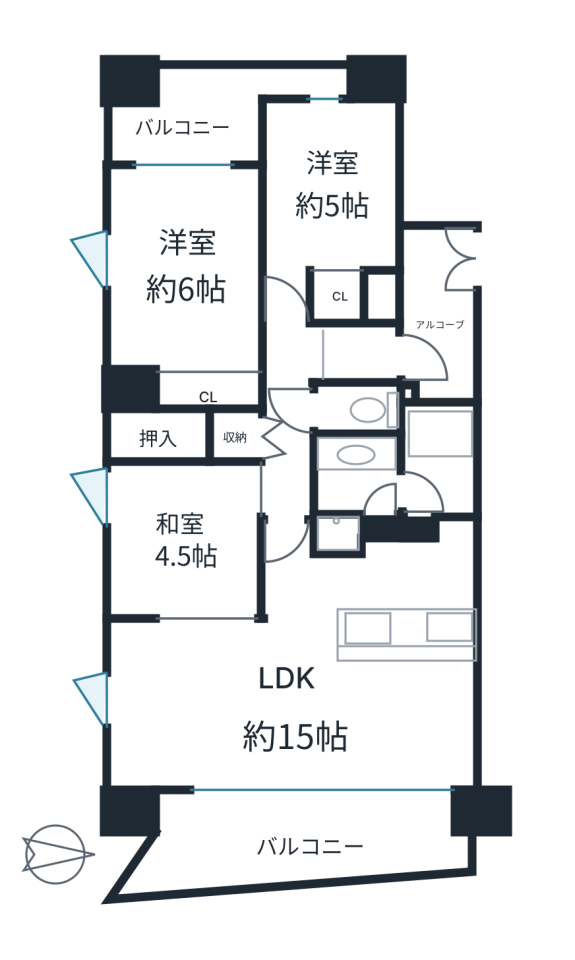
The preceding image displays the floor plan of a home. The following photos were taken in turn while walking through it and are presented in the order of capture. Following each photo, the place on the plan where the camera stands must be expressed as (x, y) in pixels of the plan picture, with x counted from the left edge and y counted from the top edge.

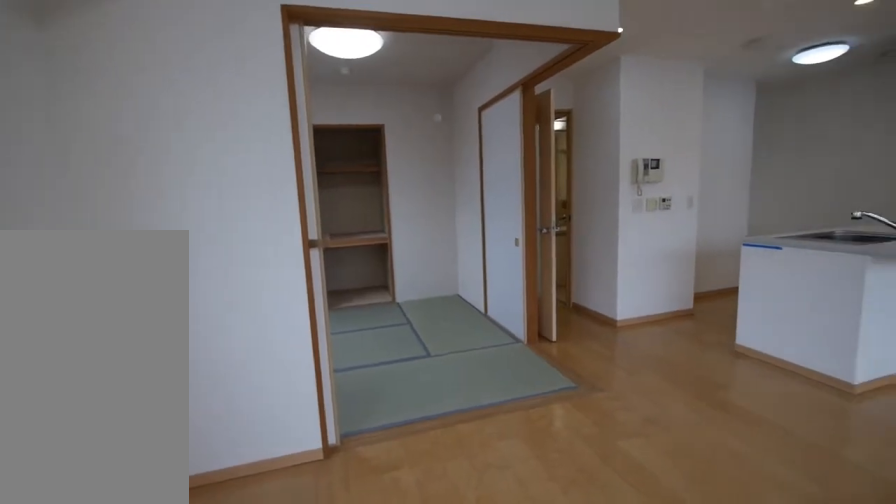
(186, 683)
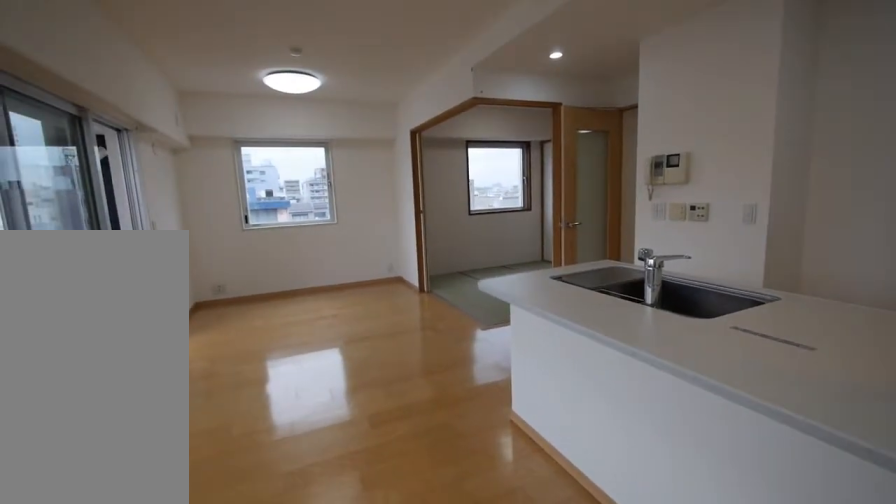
(375, 717)
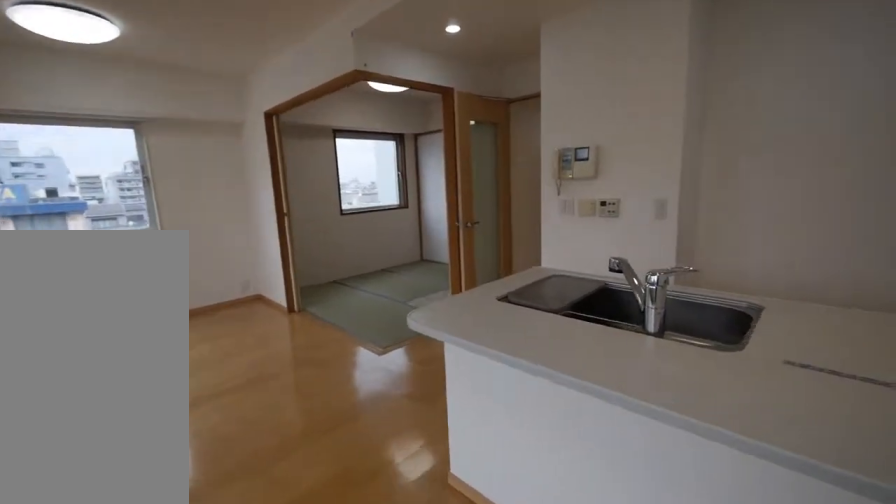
(375, 718)
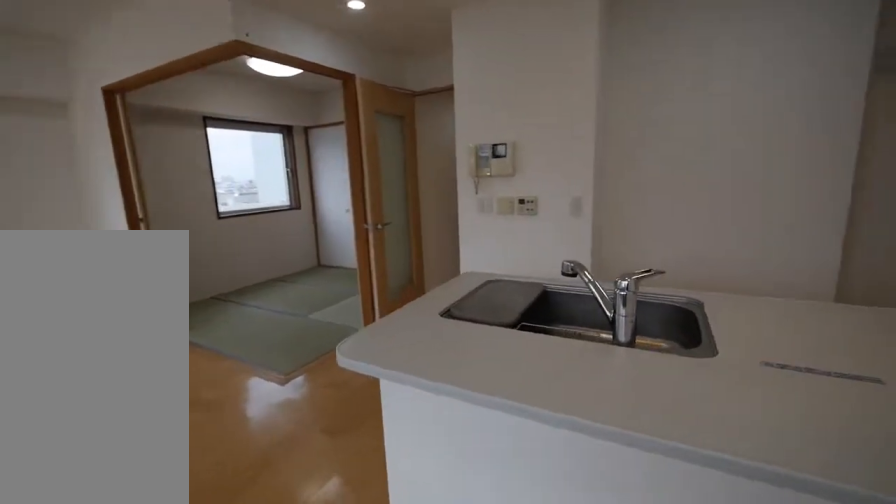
(375, 718)
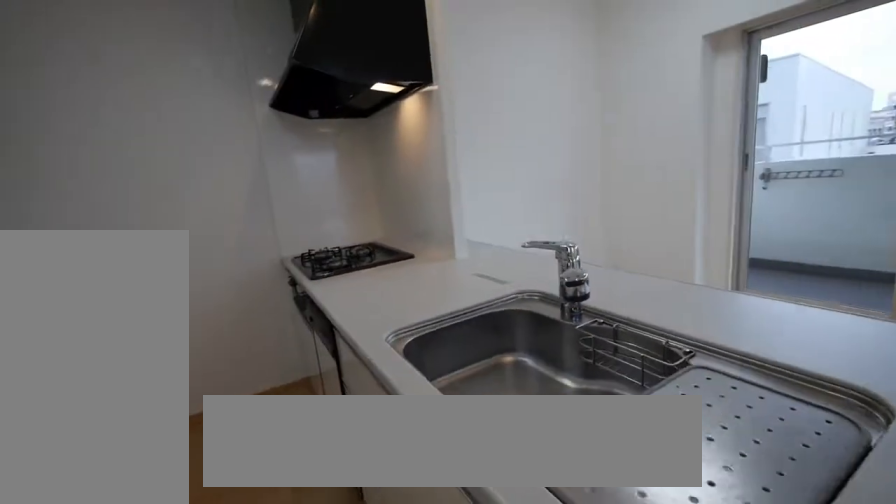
(375, 578)
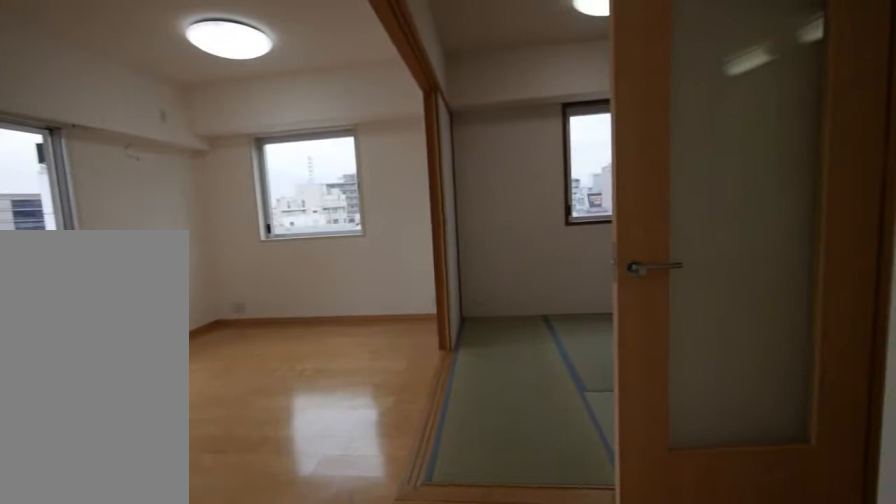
(375, 579)
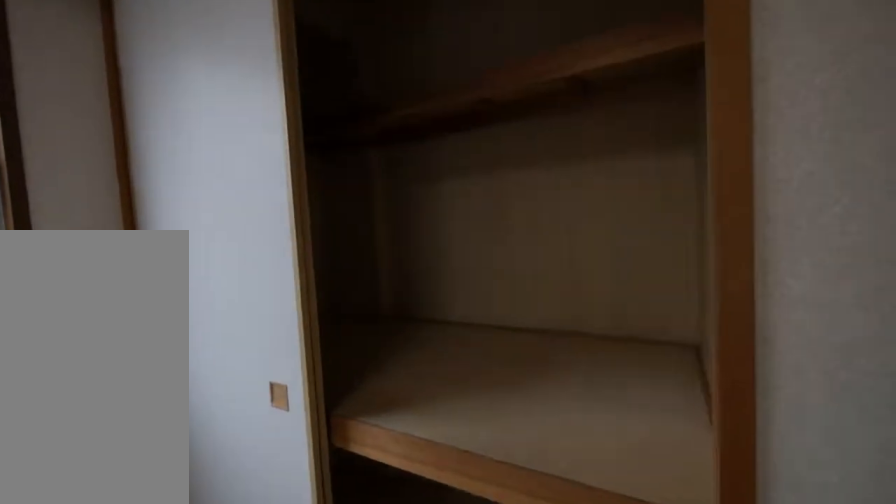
(166, 560)
